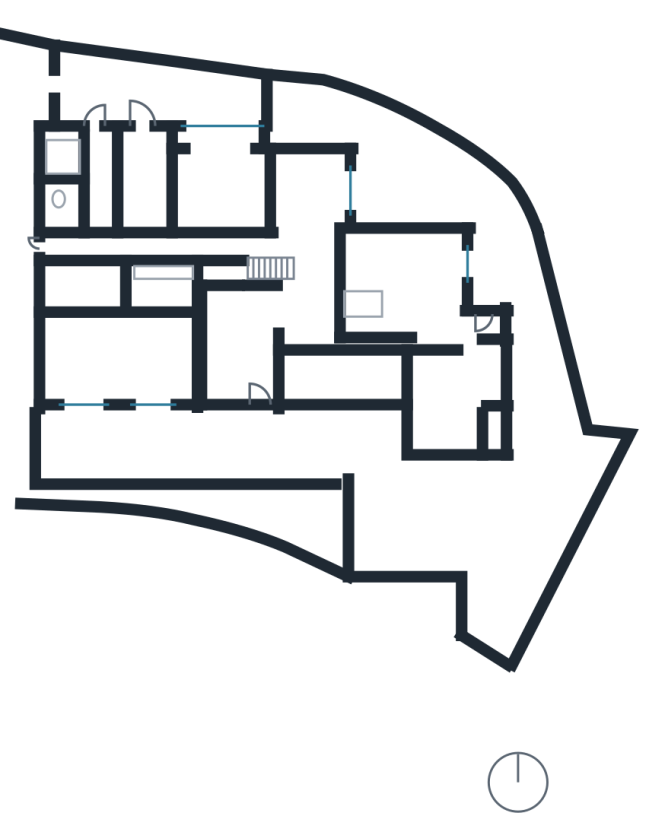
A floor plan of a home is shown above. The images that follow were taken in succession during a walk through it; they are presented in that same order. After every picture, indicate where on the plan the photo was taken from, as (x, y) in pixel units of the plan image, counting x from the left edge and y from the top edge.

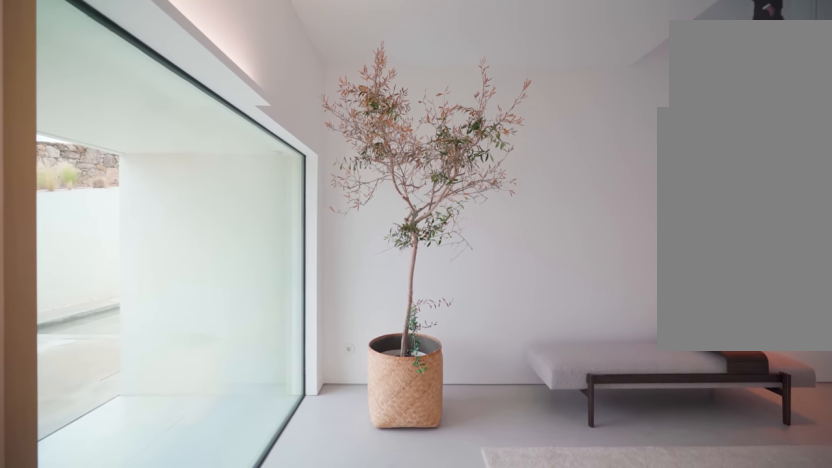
(260, 386)
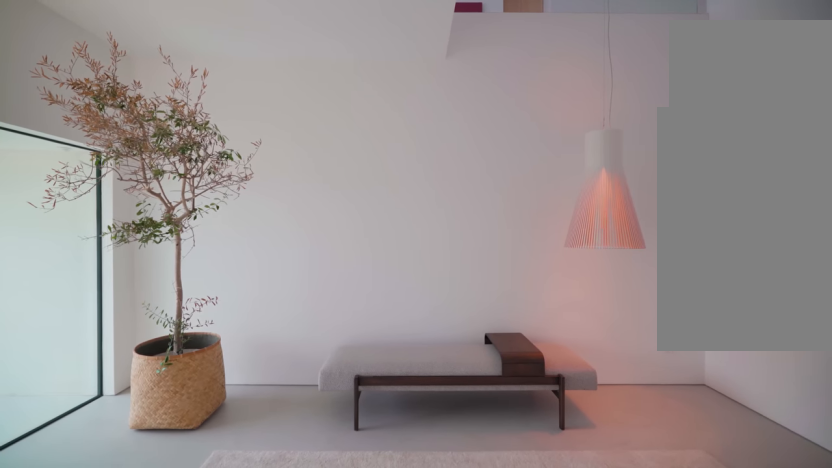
(261, 367)
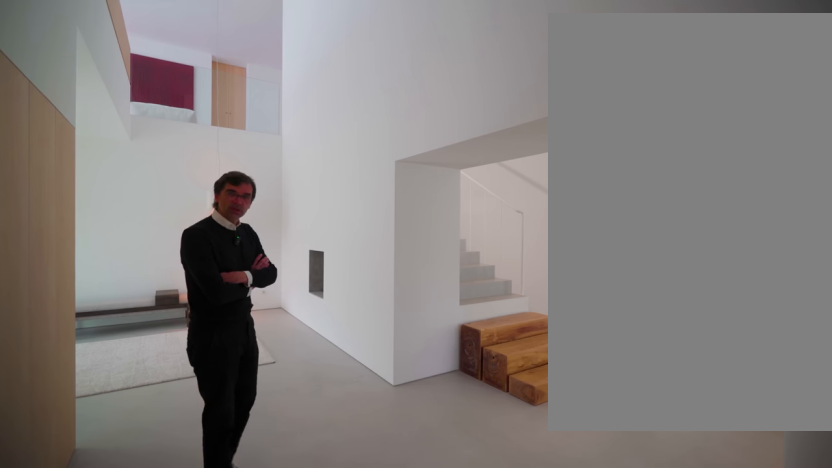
(323, 308)
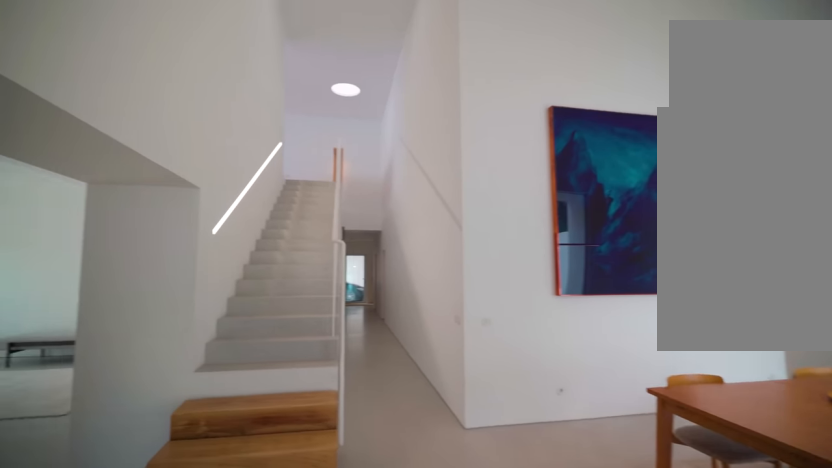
(327, 262)
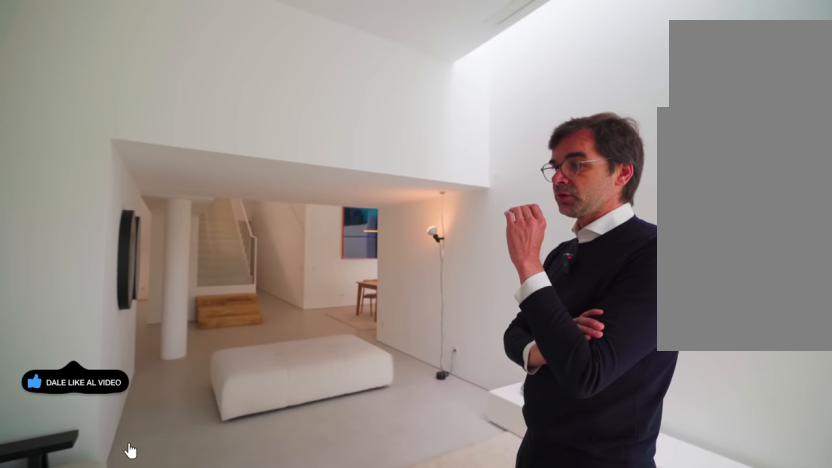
(446, 300)
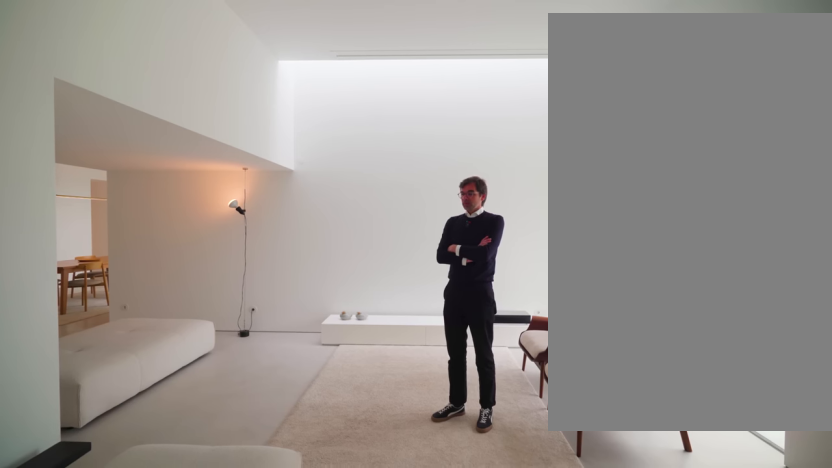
(429, 294)
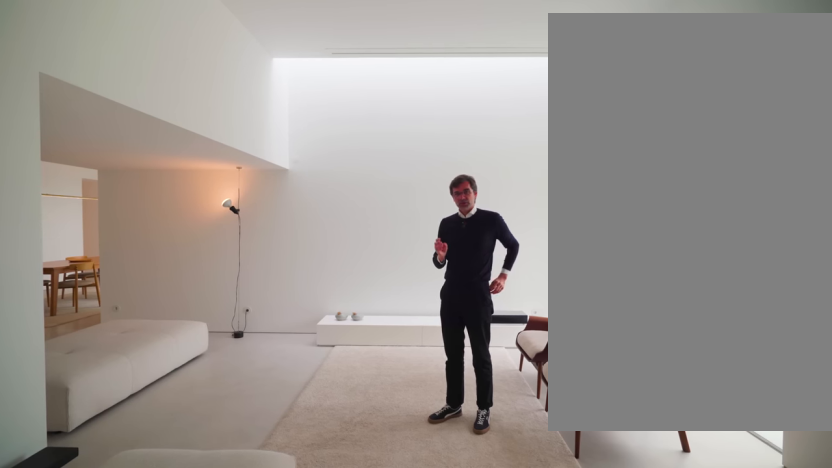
(429, 294)
